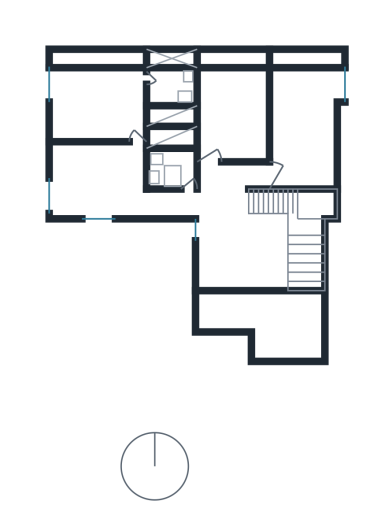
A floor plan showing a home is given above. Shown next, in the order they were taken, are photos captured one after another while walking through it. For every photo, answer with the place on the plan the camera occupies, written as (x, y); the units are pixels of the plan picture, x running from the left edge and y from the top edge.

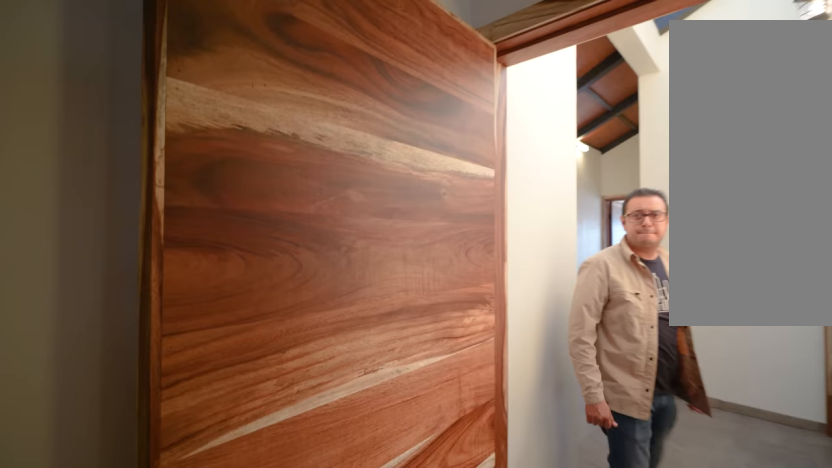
(308, 166)
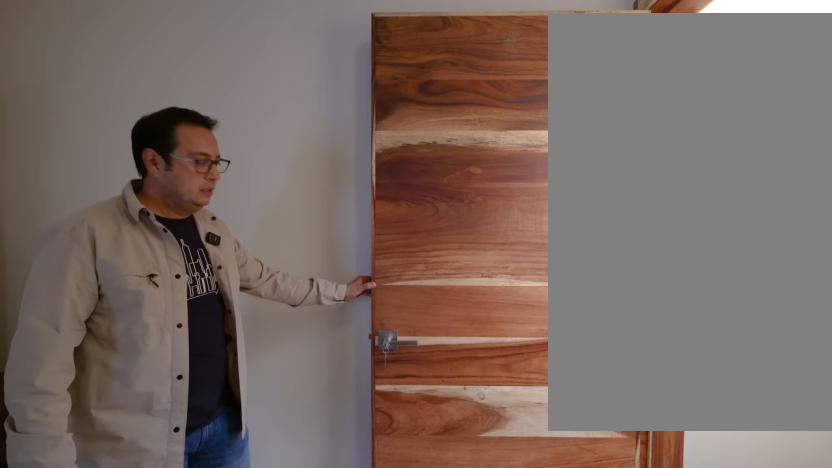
(291, 172)
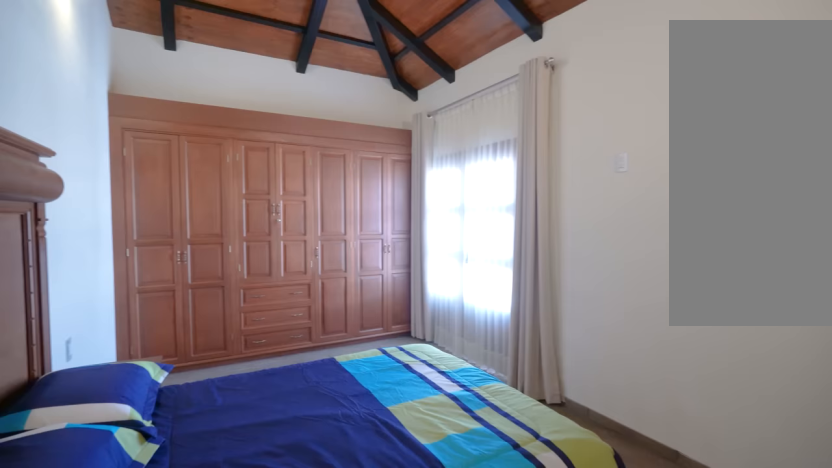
(291, 172)
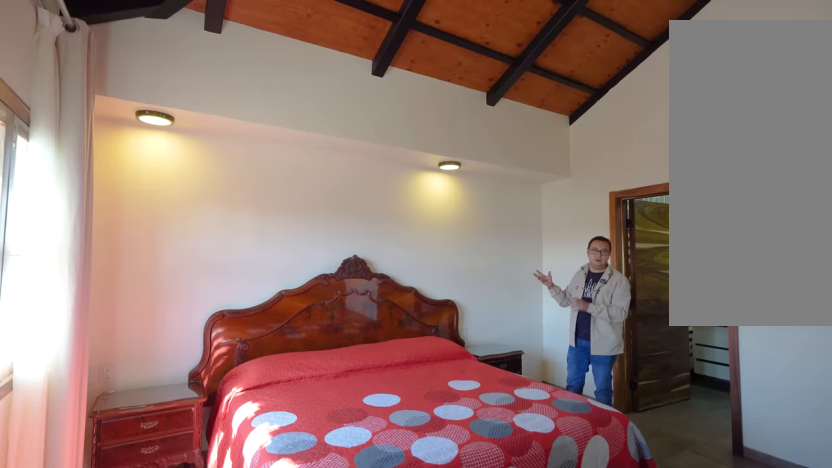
(136, 120)
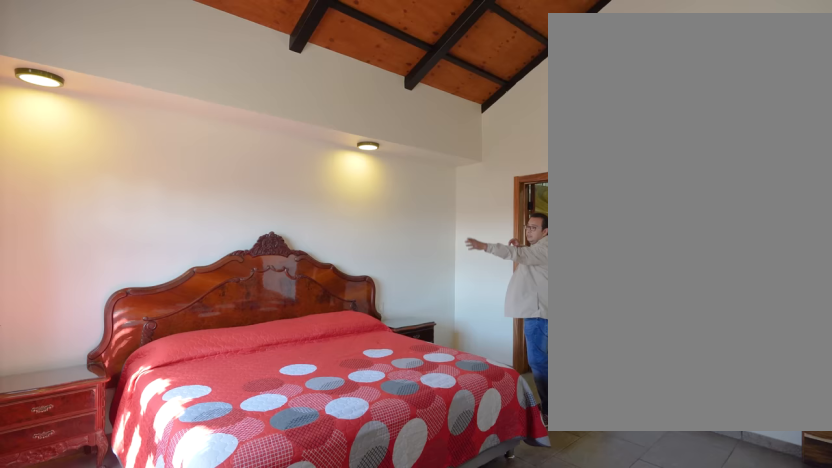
(100, 126)
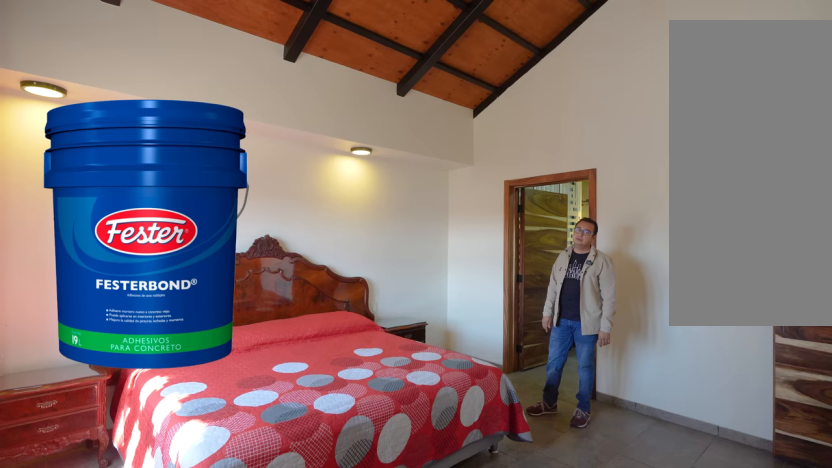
(100, 125)
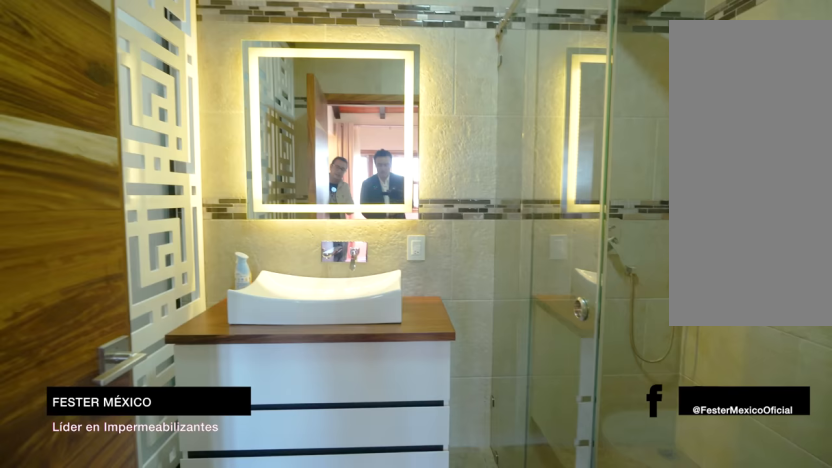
(131, 83)
